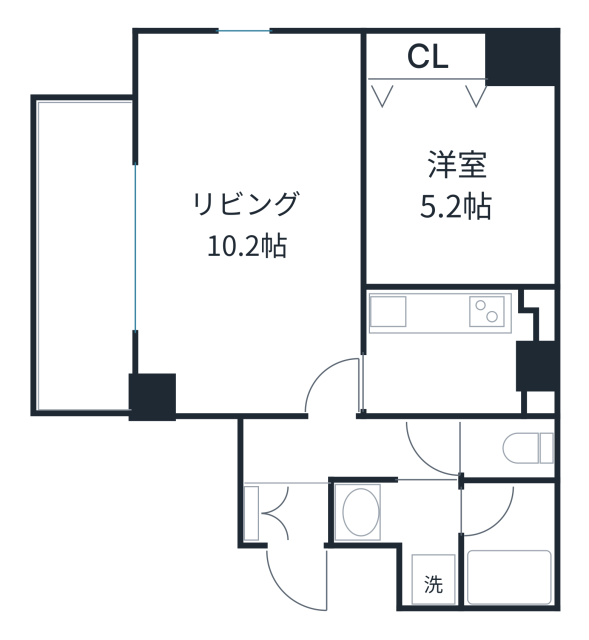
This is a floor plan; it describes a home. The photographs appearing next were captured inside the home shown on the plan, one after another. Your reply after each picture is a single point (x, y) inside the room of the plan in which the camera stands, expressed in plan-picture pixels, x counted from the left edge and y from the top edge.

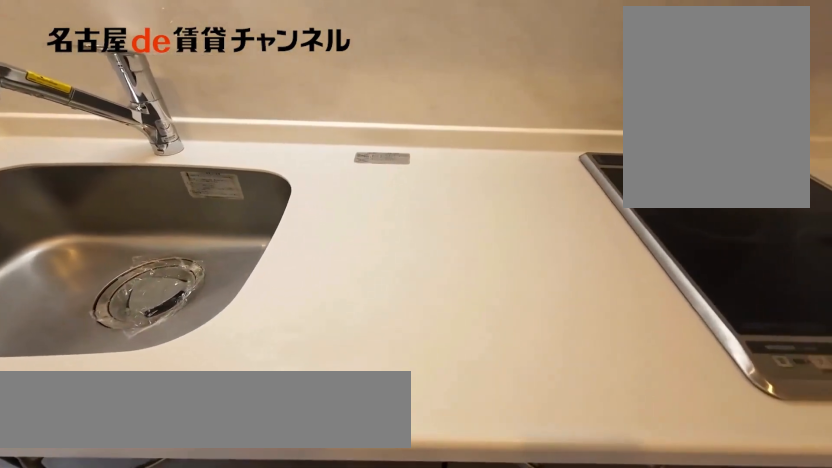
(457, 350)
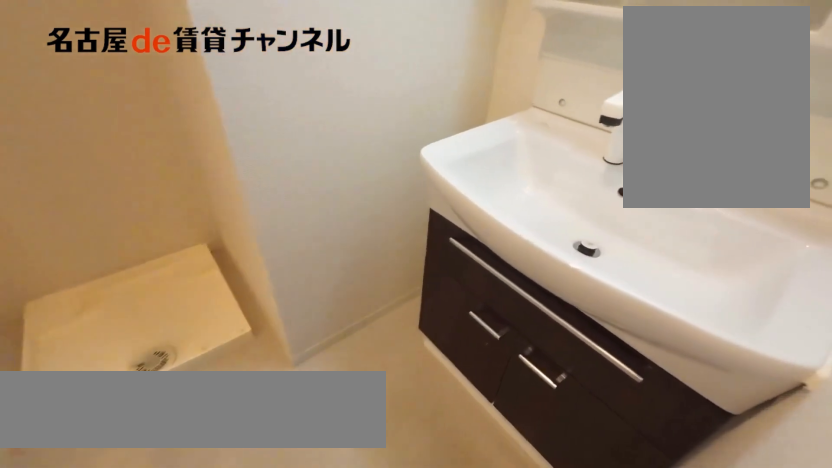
(410, 532)
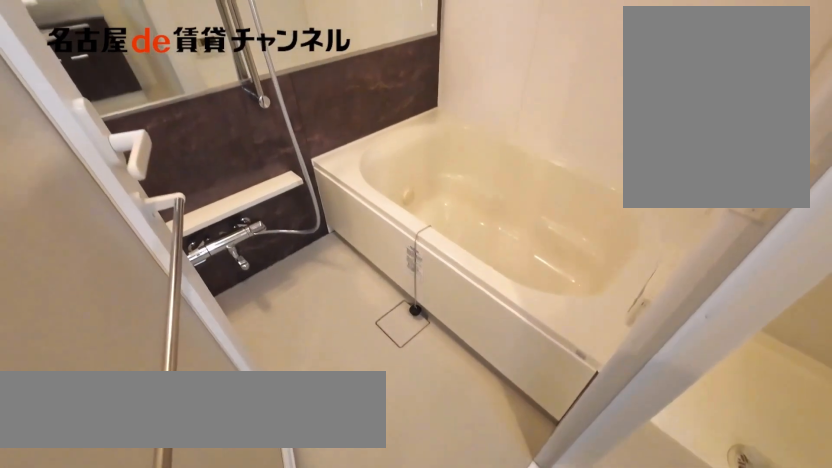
(507, 544)
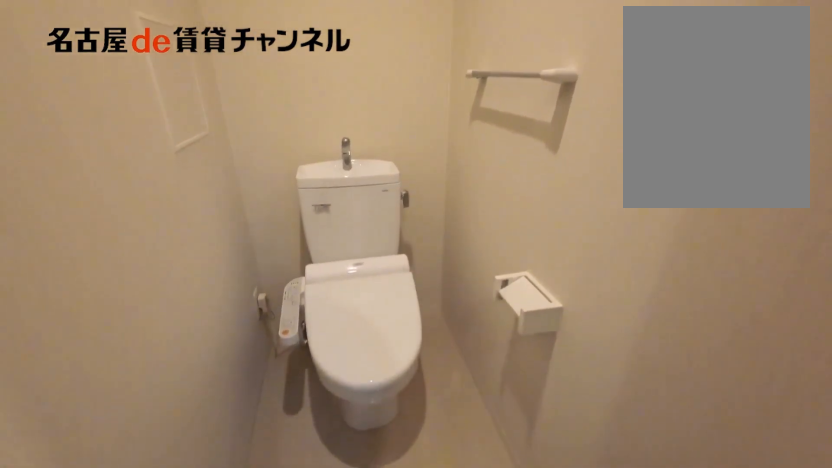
(507, 449)
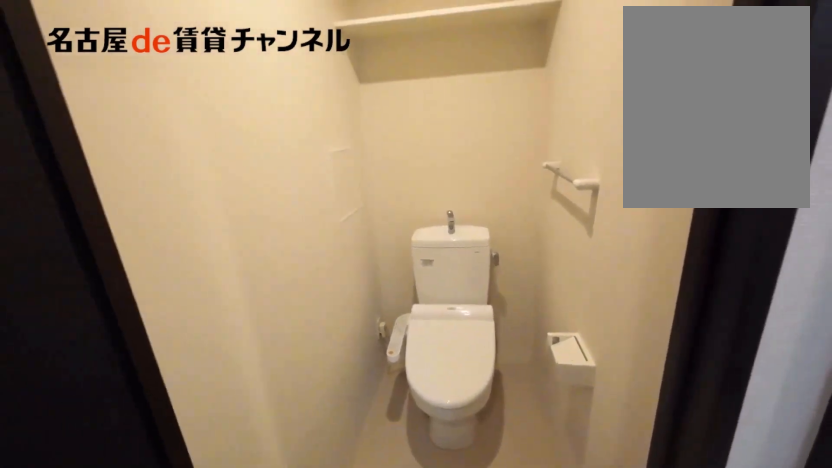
(507, 449)
